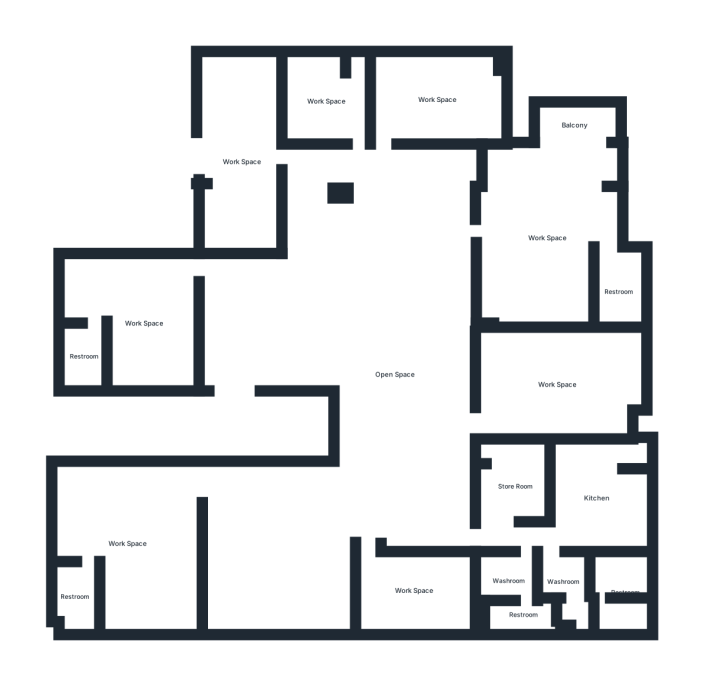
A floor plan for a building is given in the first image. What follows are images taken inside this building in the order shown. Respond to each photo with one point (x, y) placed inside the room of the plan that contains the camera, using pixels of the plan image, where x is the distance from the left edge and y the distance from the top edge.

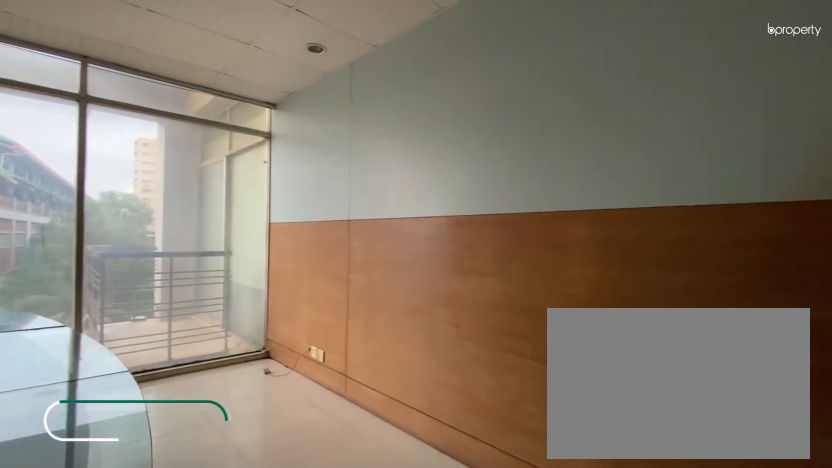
(441, 97)
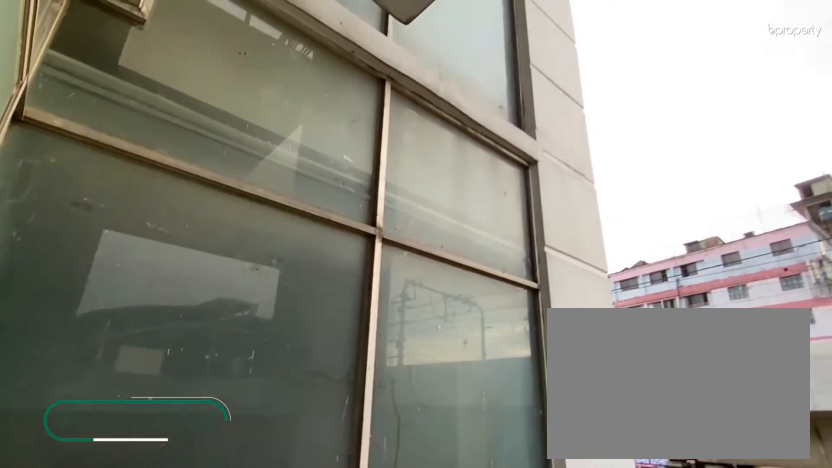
(572, 126)
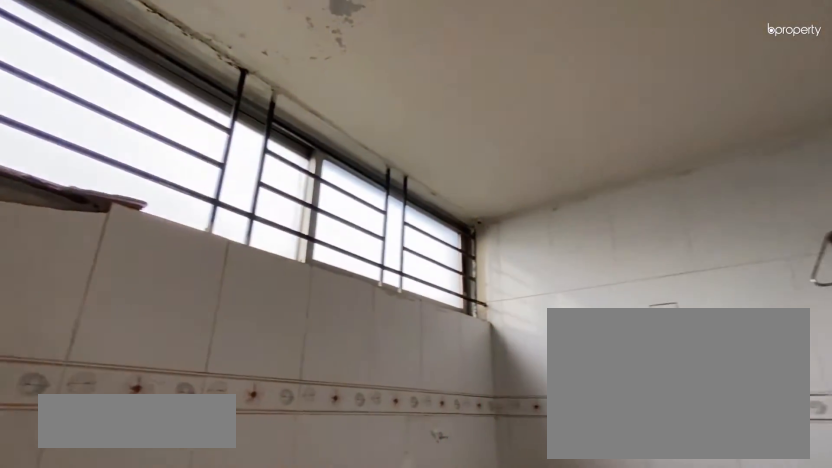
(618, 290)
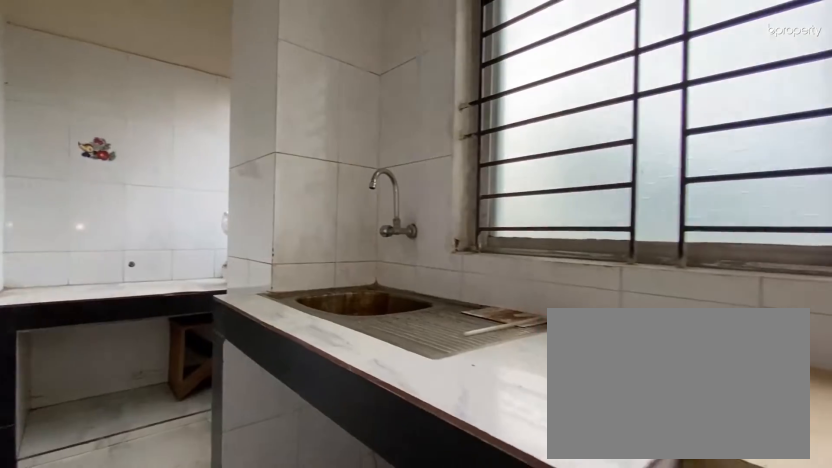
(598, 501)
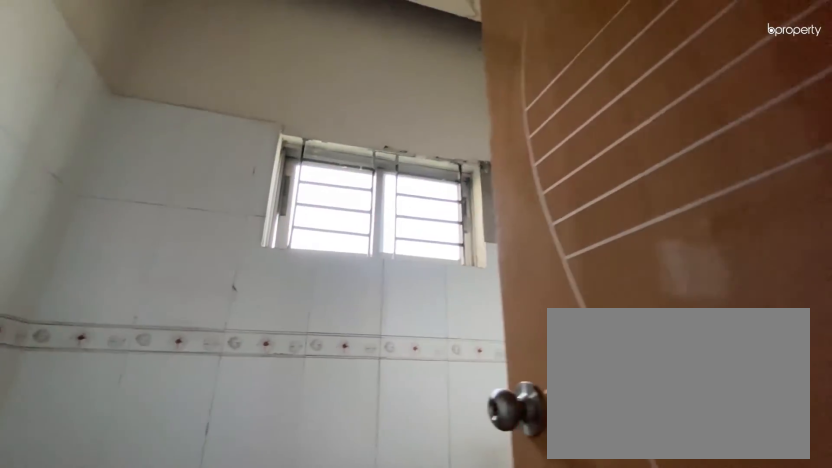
(619, 586)
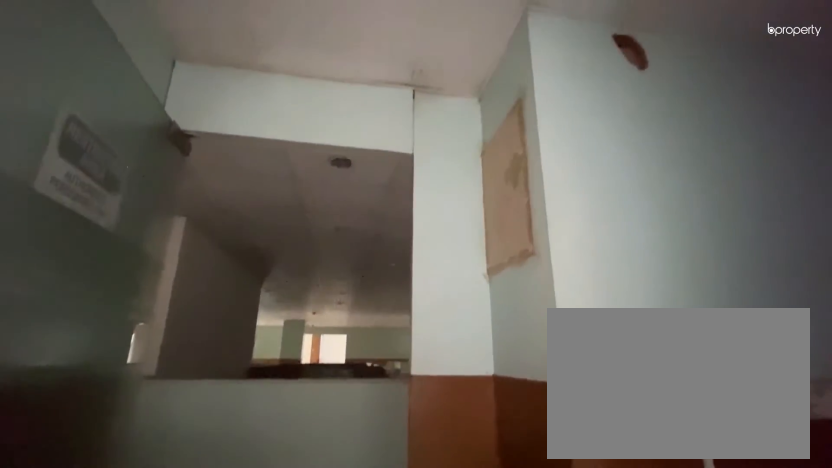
(418, 593)
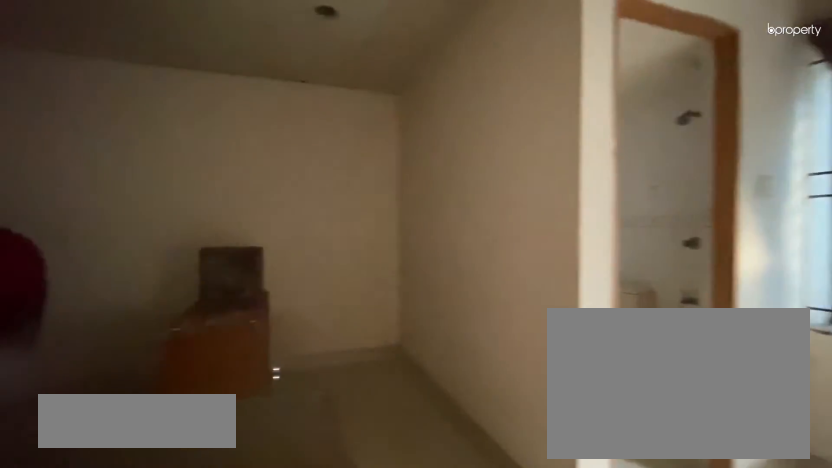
(133, 540)
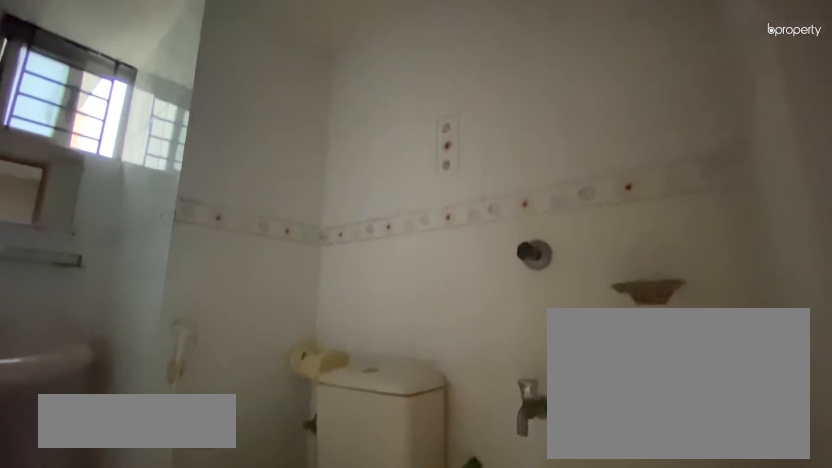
(80, 595)
